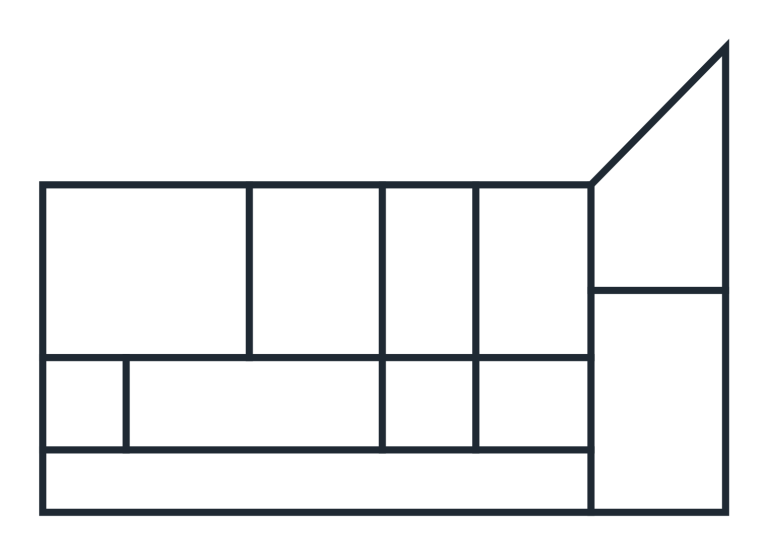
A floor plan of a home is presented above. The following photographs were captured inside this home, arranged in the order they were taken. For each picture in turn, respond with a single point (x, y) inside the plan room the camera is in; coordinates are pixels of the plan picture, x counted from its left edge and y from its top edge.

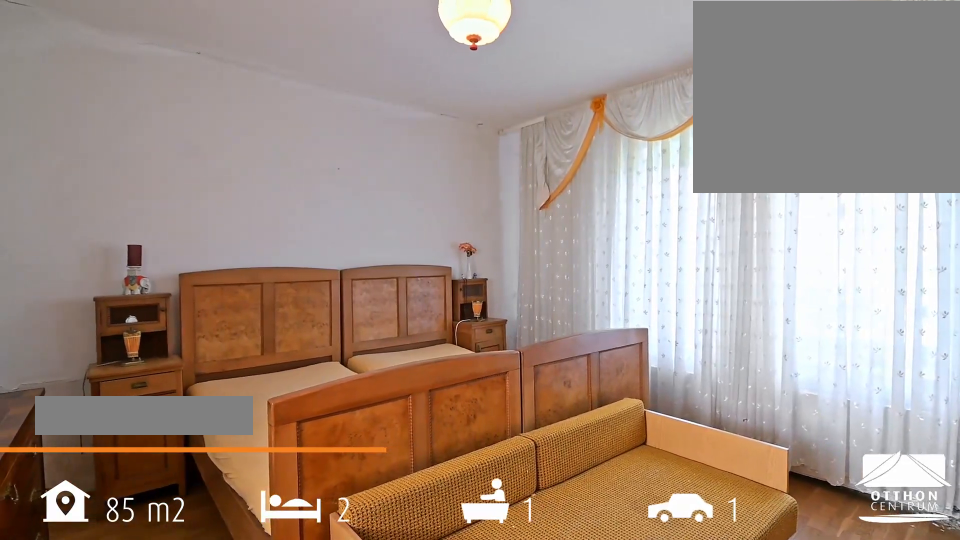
(150, 274)
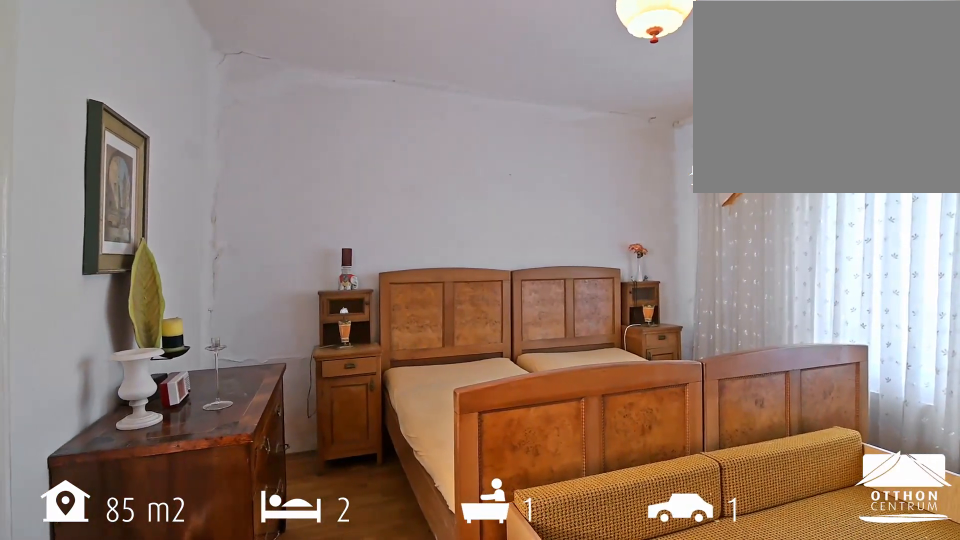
(149, 274)
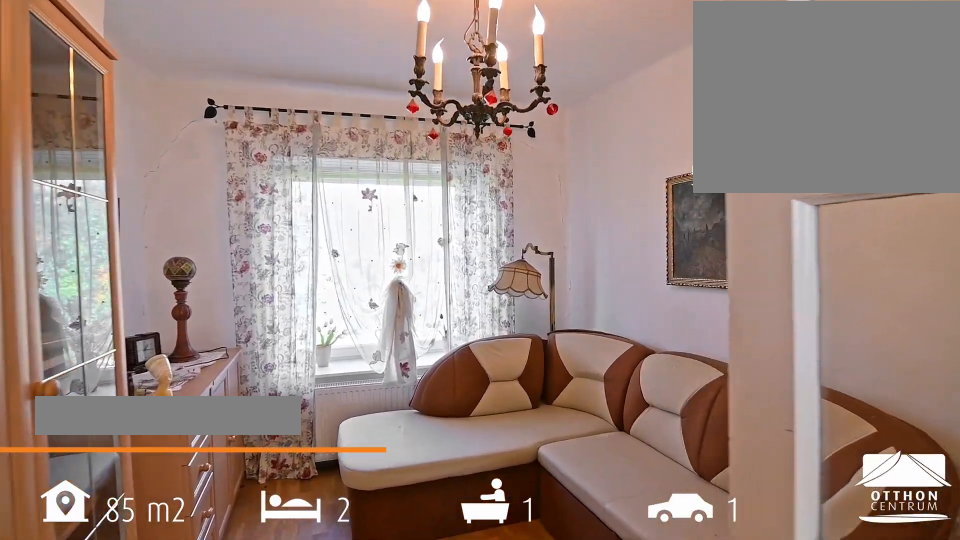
(320, 274)
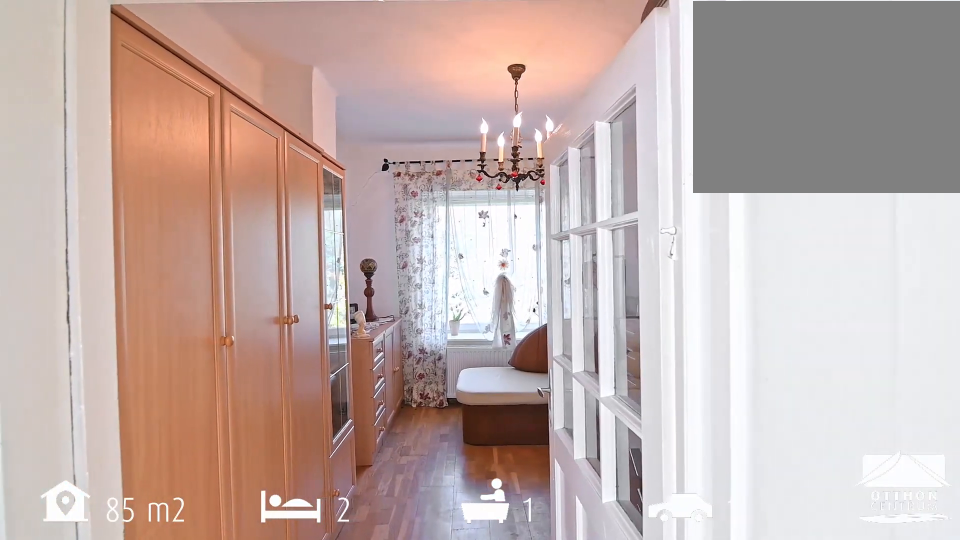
(320, 274)
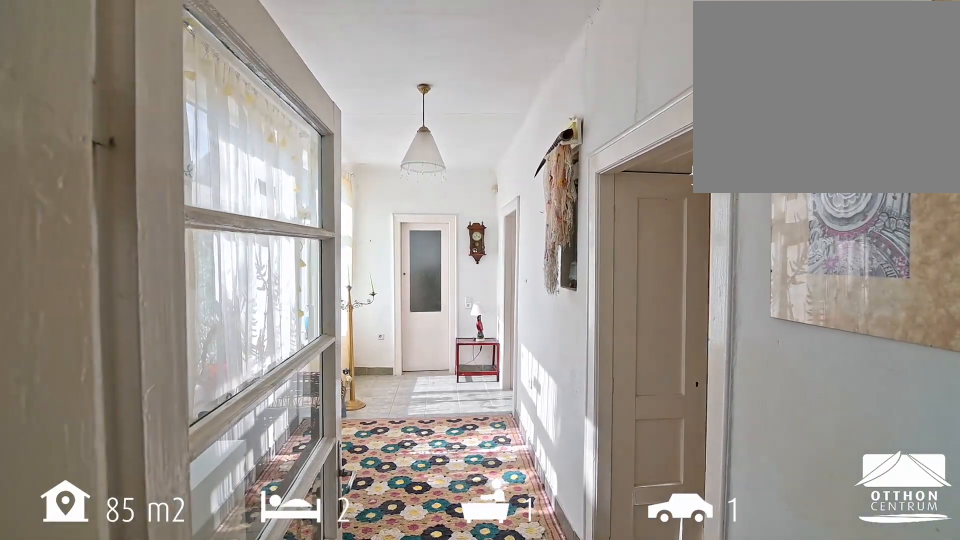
(260, 410)
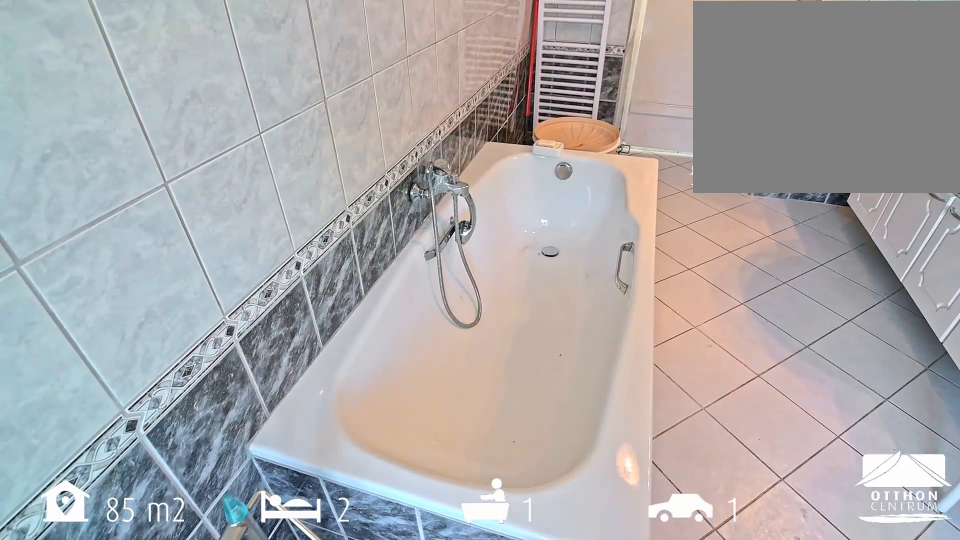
(430, 291)
